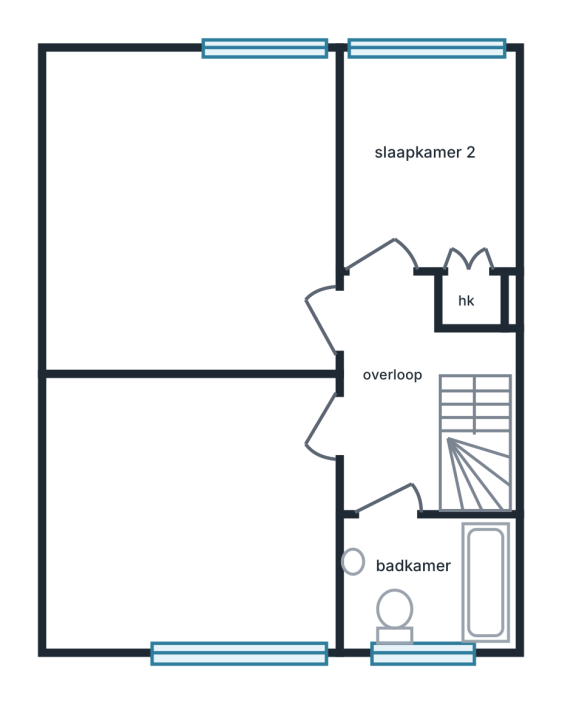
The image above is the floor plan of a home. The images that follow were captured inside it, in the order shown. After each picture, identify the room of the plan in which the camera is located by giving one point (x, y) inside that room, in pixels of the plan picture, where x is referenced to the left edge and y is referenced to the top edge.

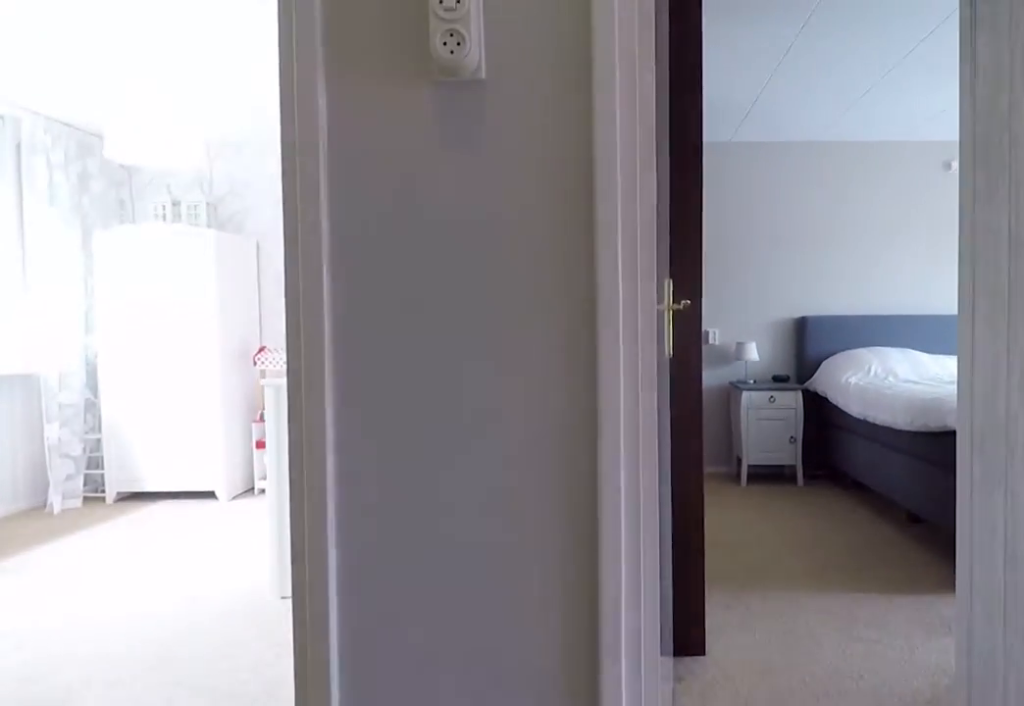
(399, 393)
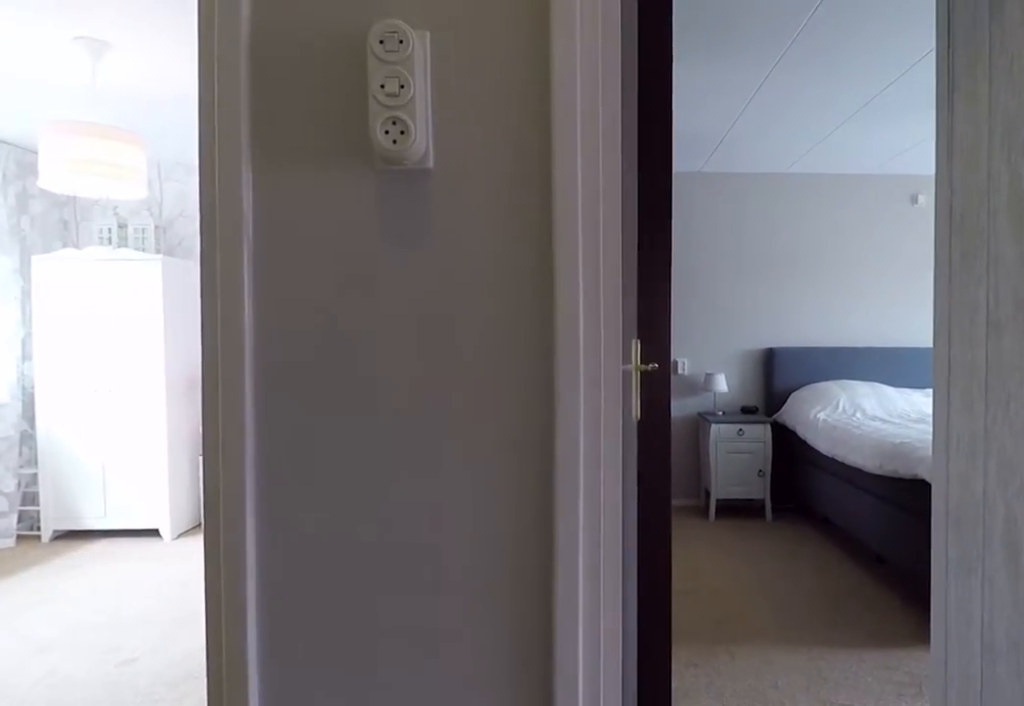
(399, 393)
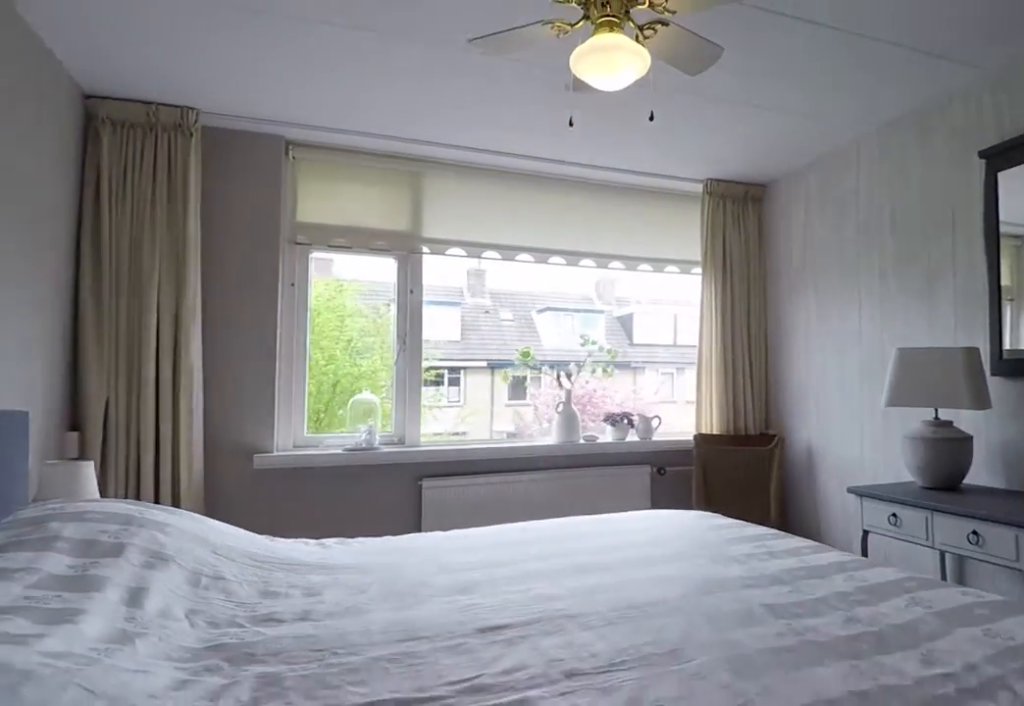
(192, 214)
